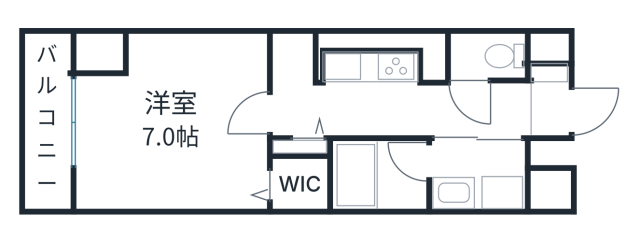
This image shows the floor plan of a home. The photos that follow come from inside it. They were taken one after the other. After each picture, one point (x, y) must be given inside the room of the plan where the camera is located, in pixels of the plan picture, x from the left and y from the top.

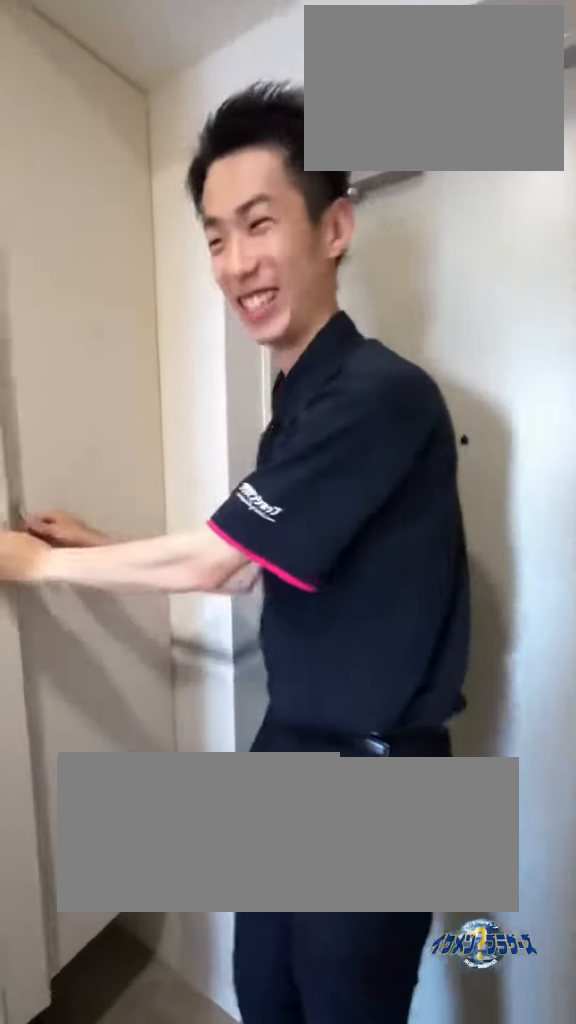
(550, 100)
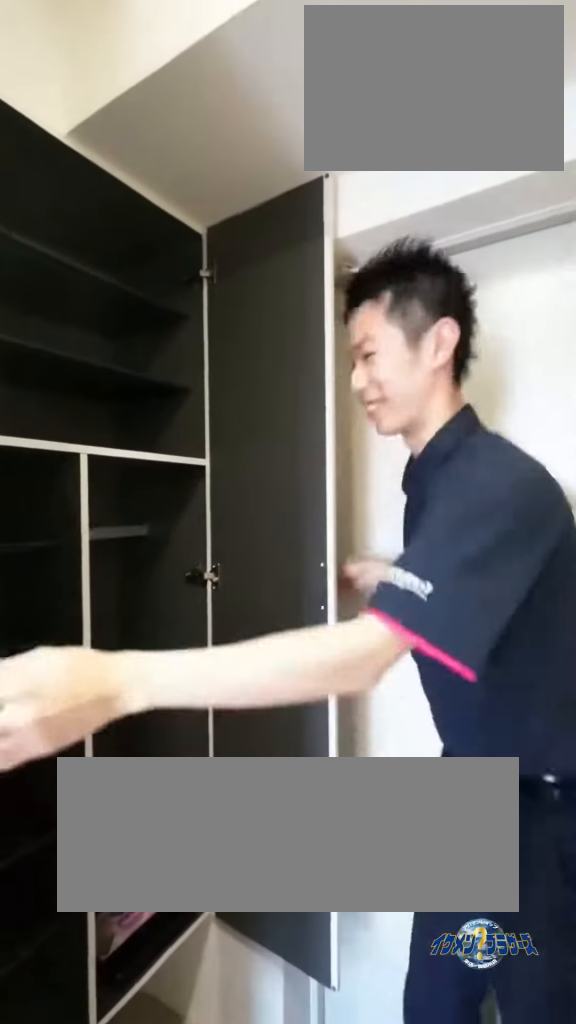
(550, 100)
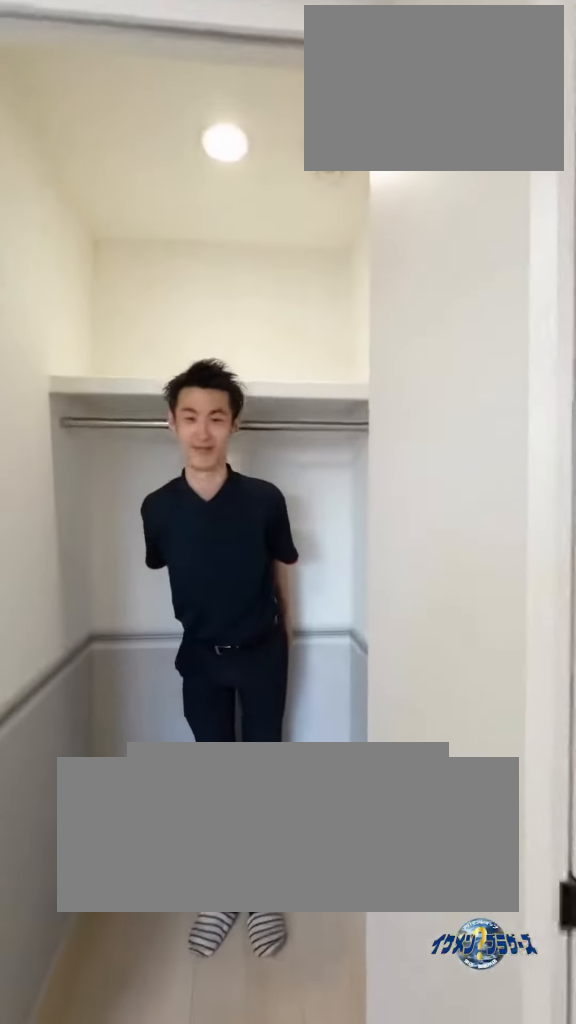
(299, 183)
